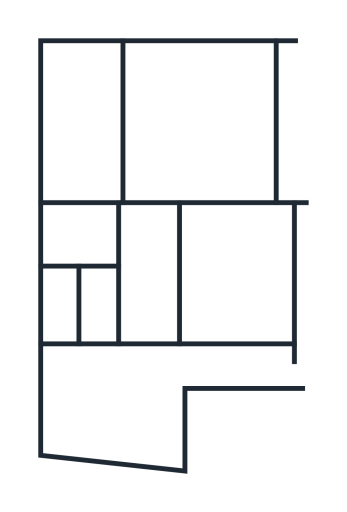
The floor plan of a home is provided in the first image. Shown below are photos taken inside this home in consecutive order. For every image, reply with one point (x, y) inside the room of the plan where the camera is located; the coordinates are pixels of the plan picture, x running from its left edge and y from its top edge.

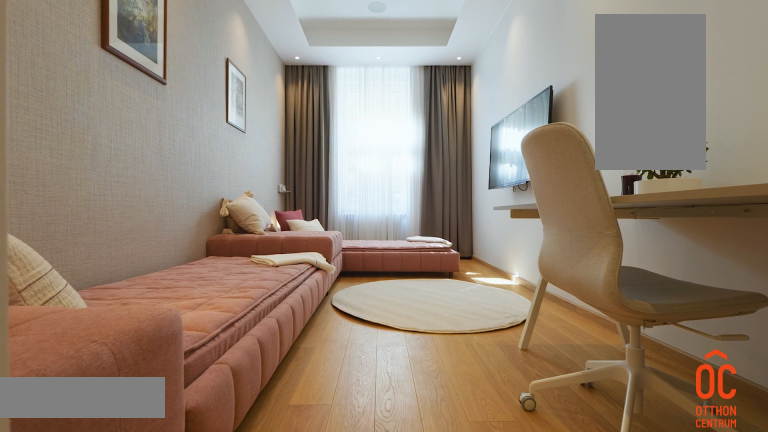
(84, 128)
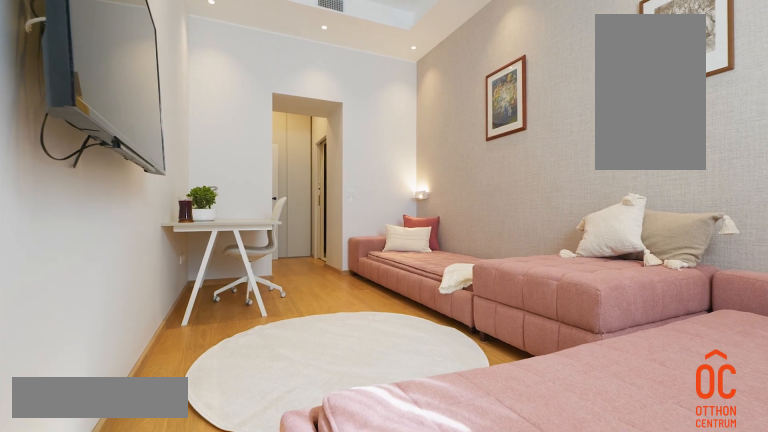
(83, 128)
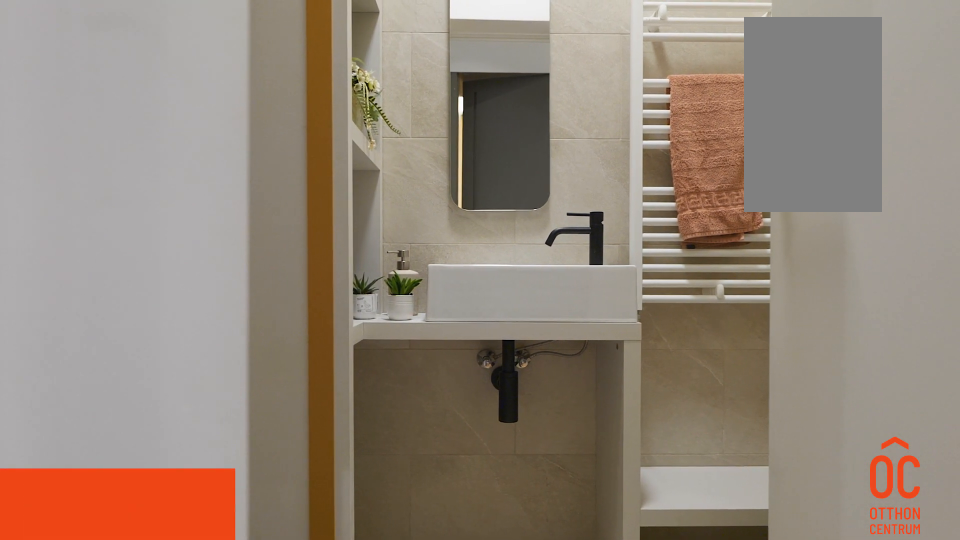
(99, 306)
